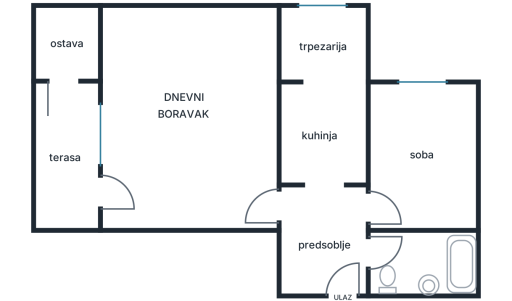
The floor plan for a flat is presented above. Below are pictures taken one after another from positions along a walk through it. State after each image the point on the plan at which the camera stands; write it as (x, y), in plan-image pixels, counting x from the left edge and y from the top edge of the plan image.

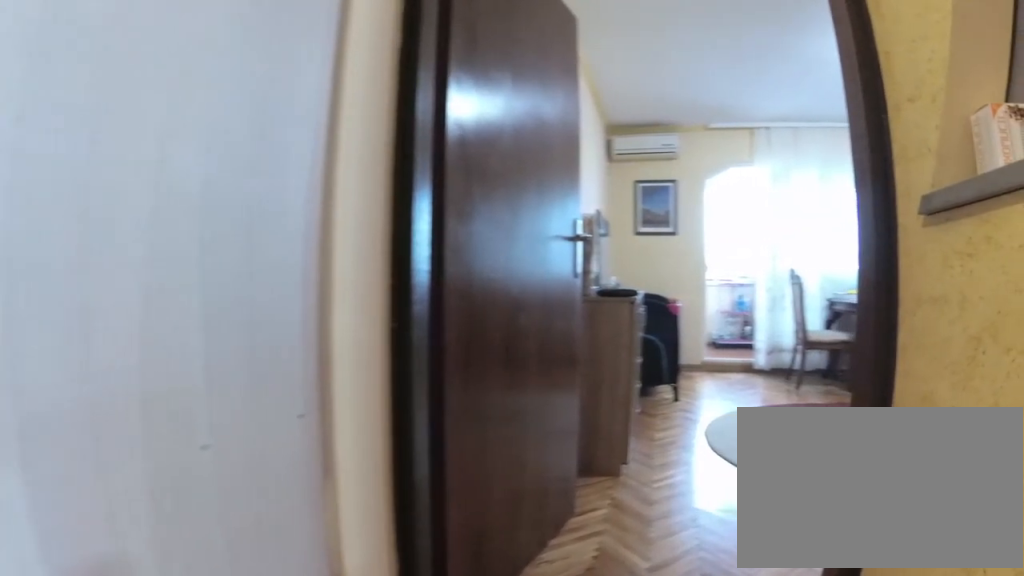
(316, 200)
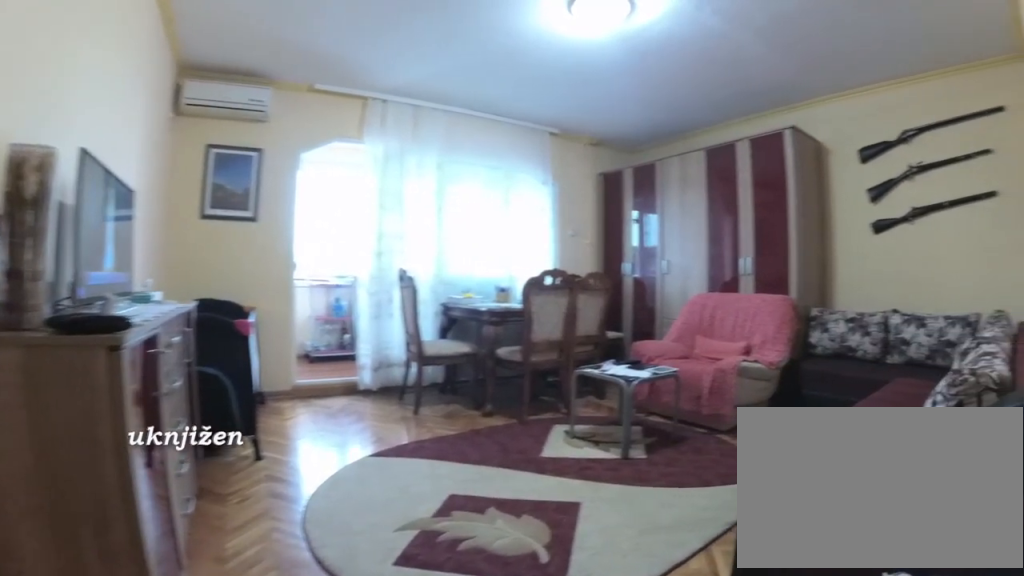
(290, 201)
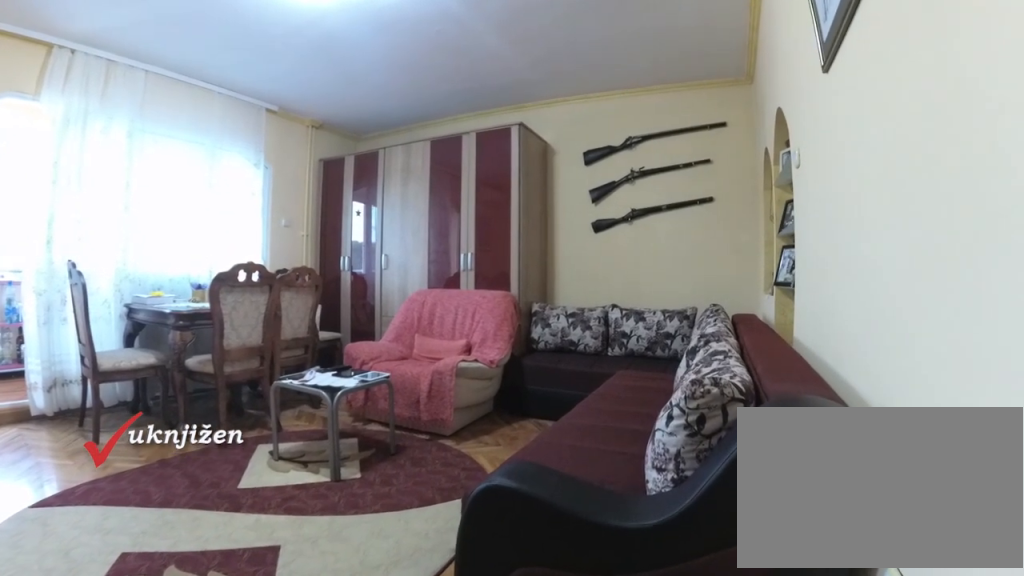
(272, 195)
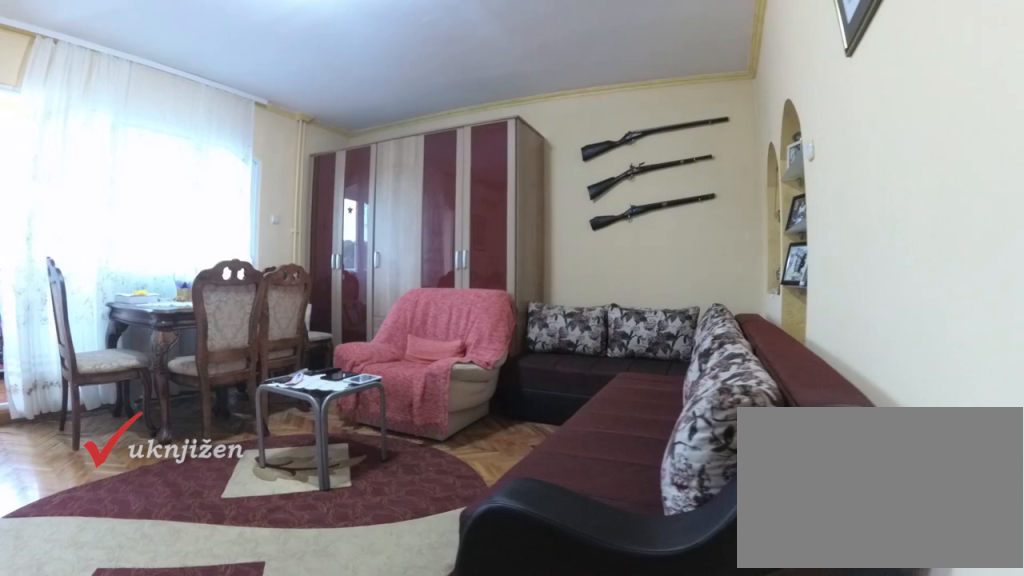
(266, 192)
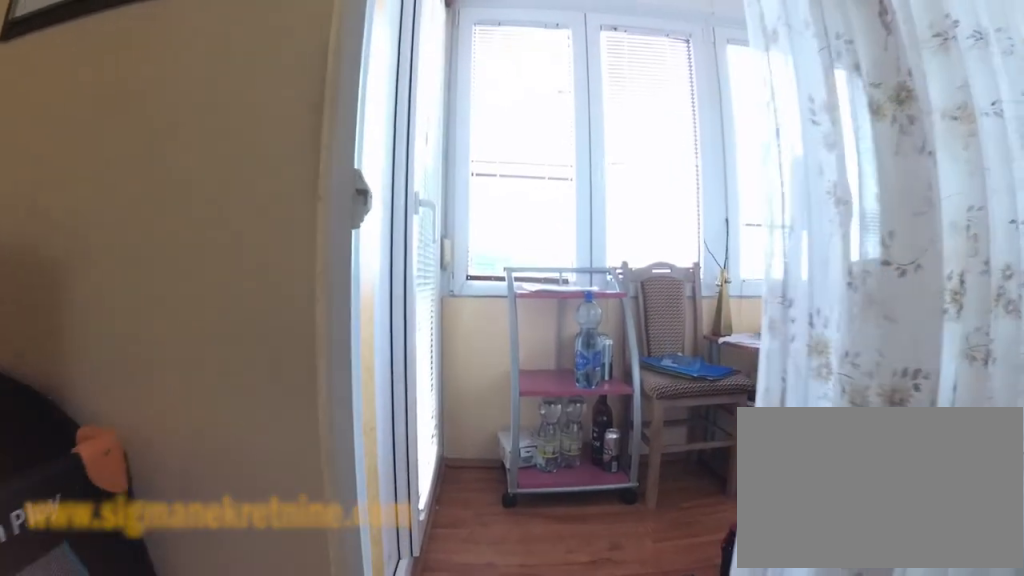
(142, 190)
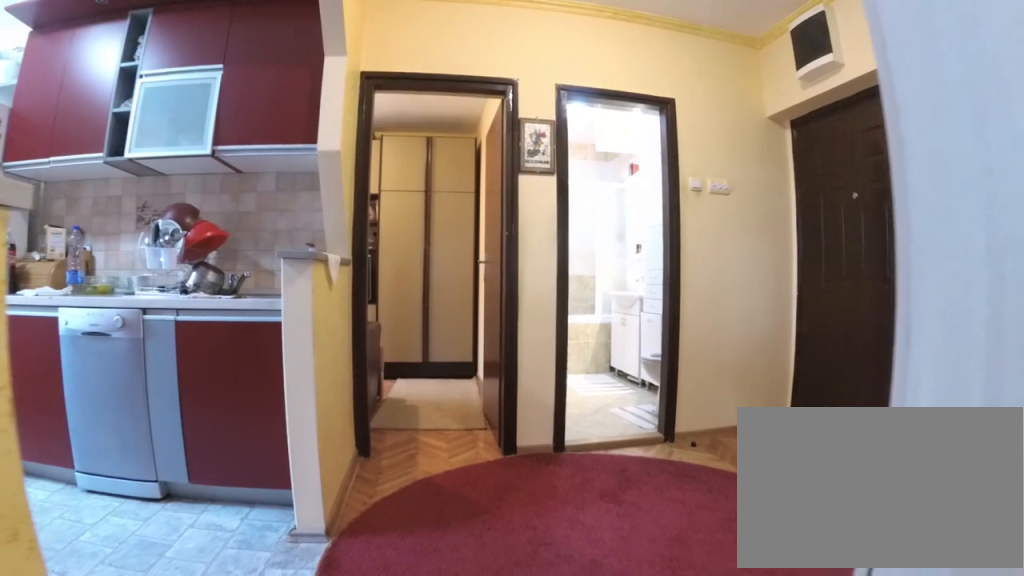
(276, 204)
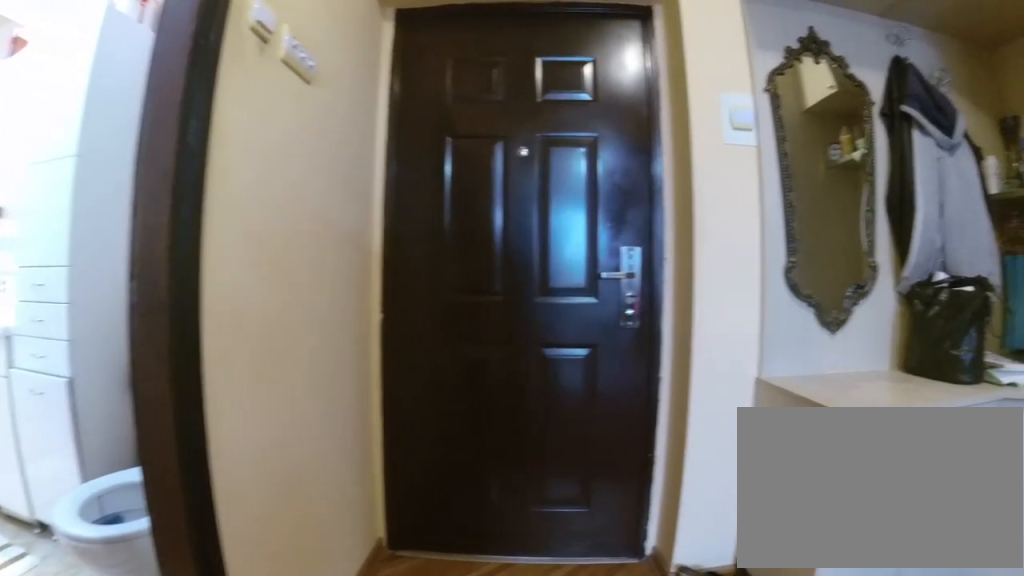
(344, 228)
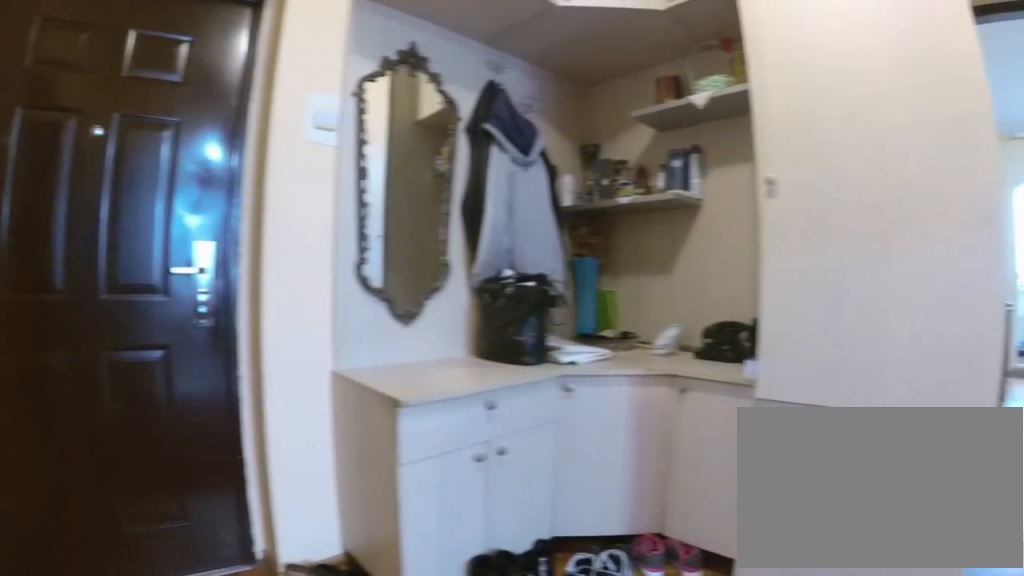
(353, 235)
